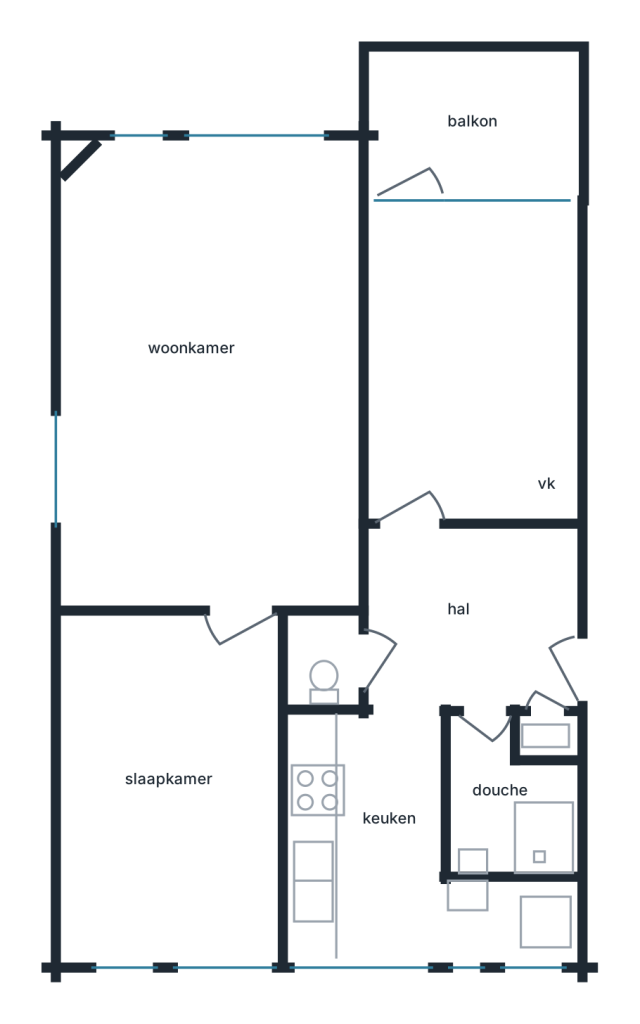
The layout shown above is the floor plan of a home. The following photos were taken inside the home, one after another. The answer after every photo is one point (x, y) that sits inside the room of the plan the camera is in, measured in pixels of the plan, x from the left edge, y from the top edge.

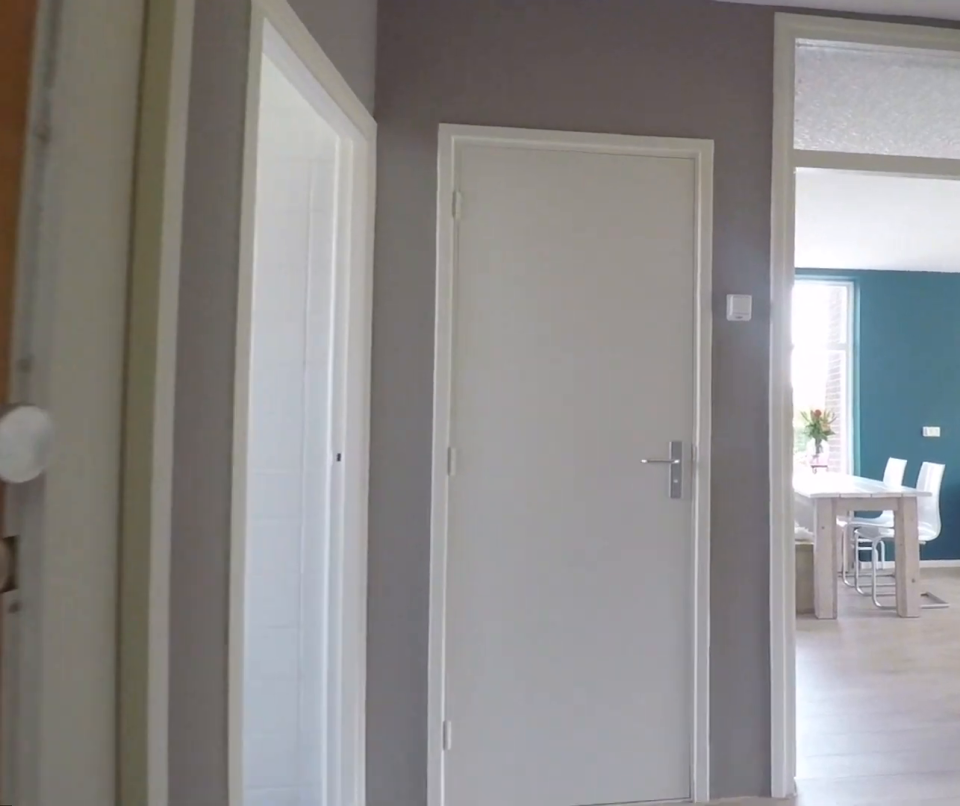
(471, 619)
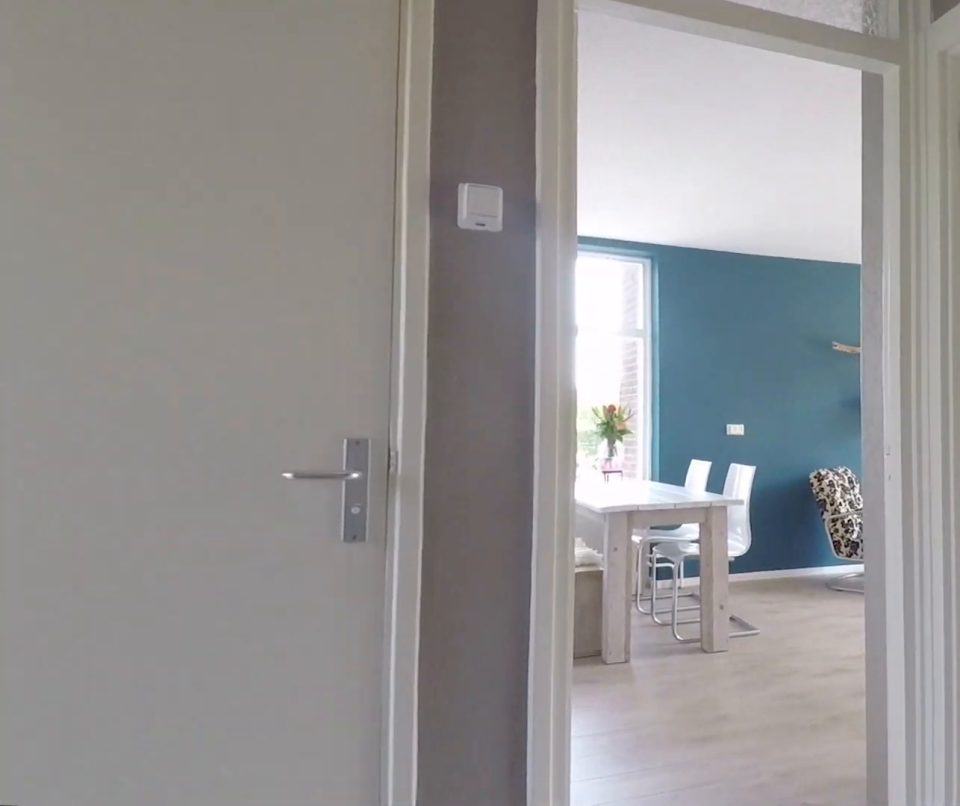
(471, 619)
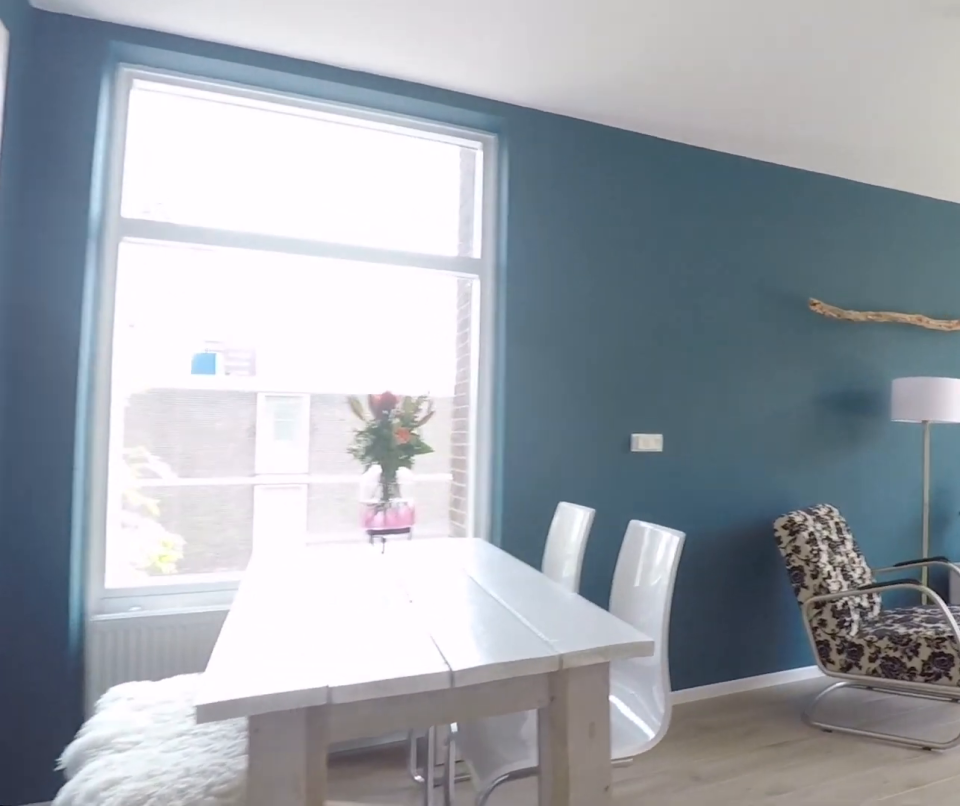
(211, 377)
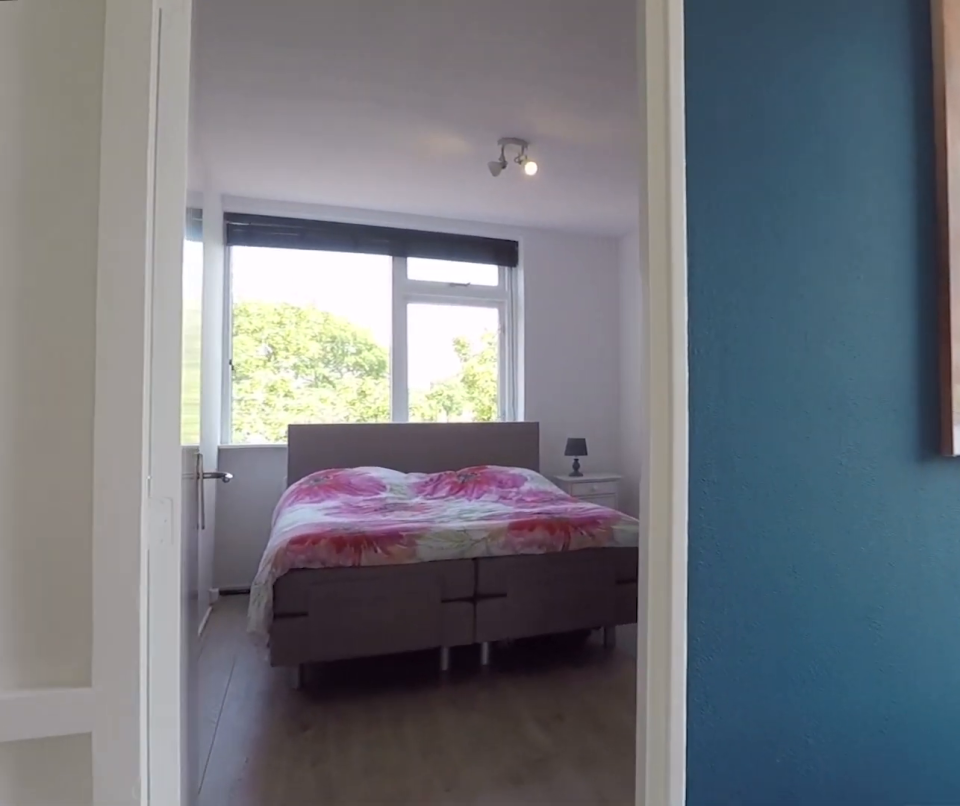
(211, 377)
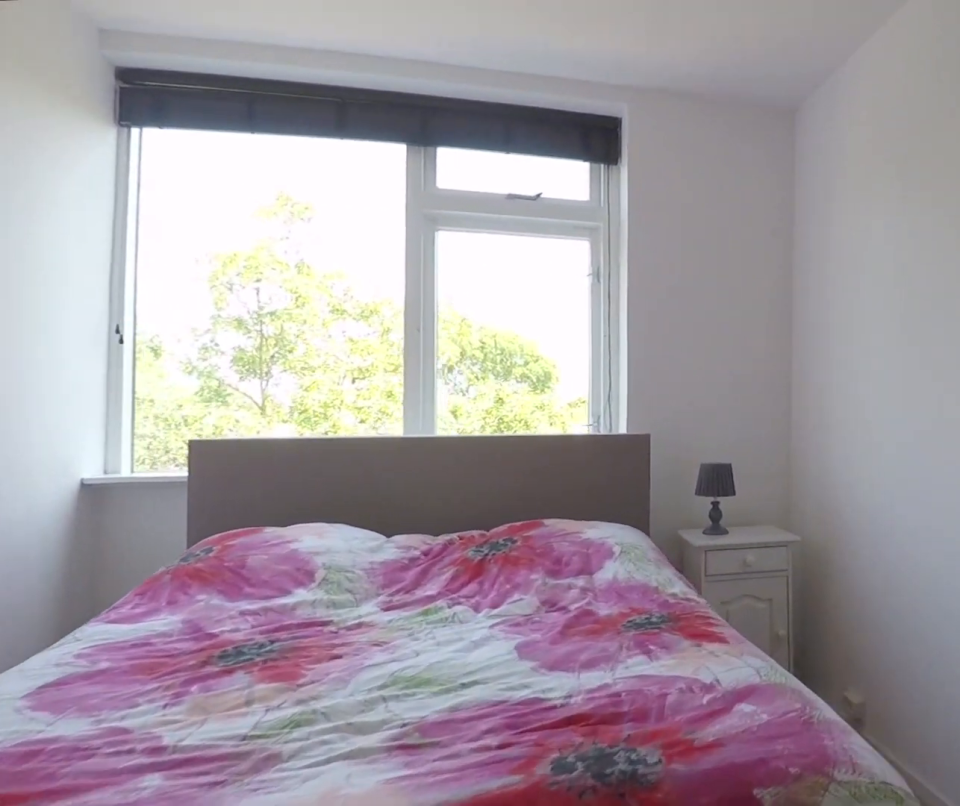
(173, 788)
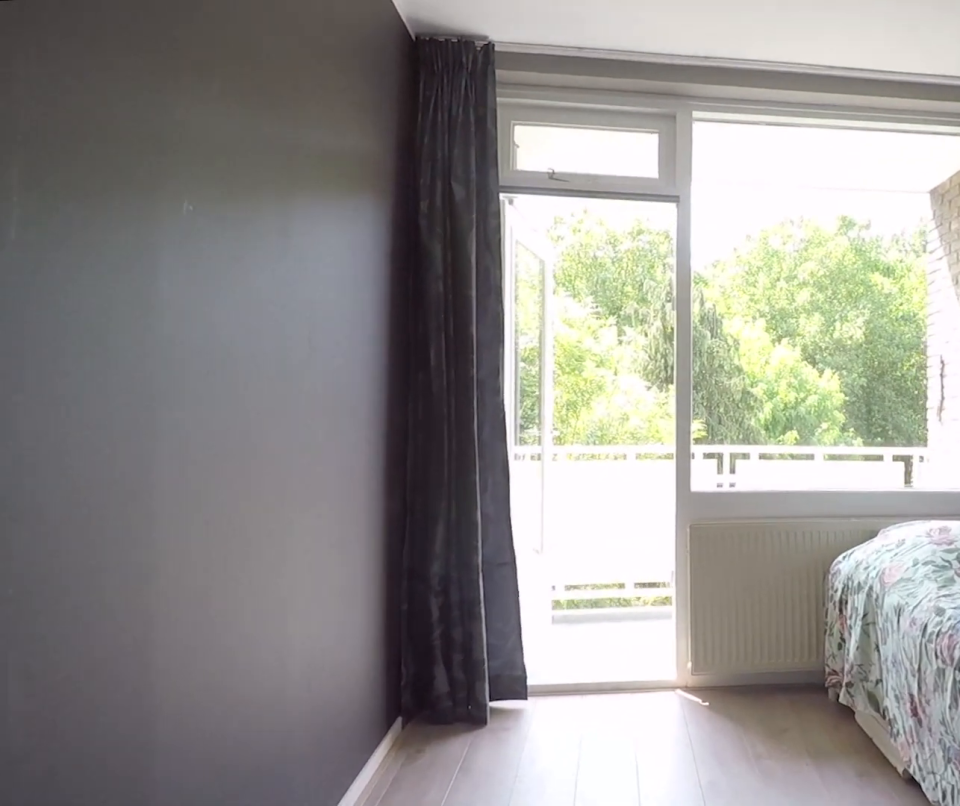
(470, 367)
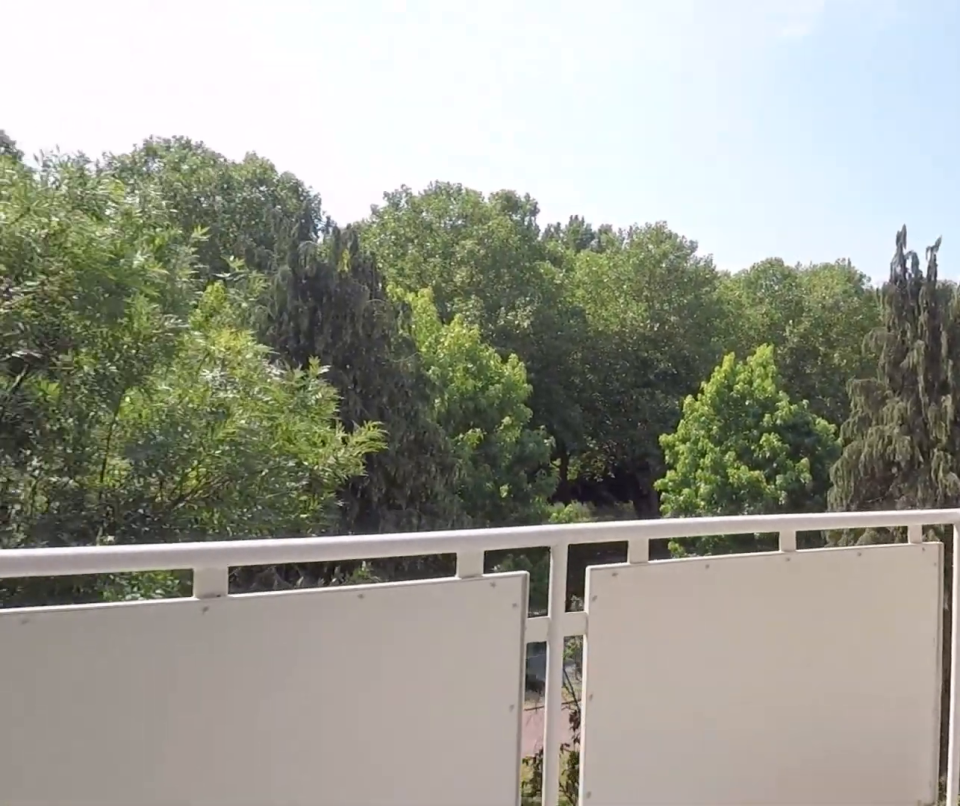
(473, 119)
